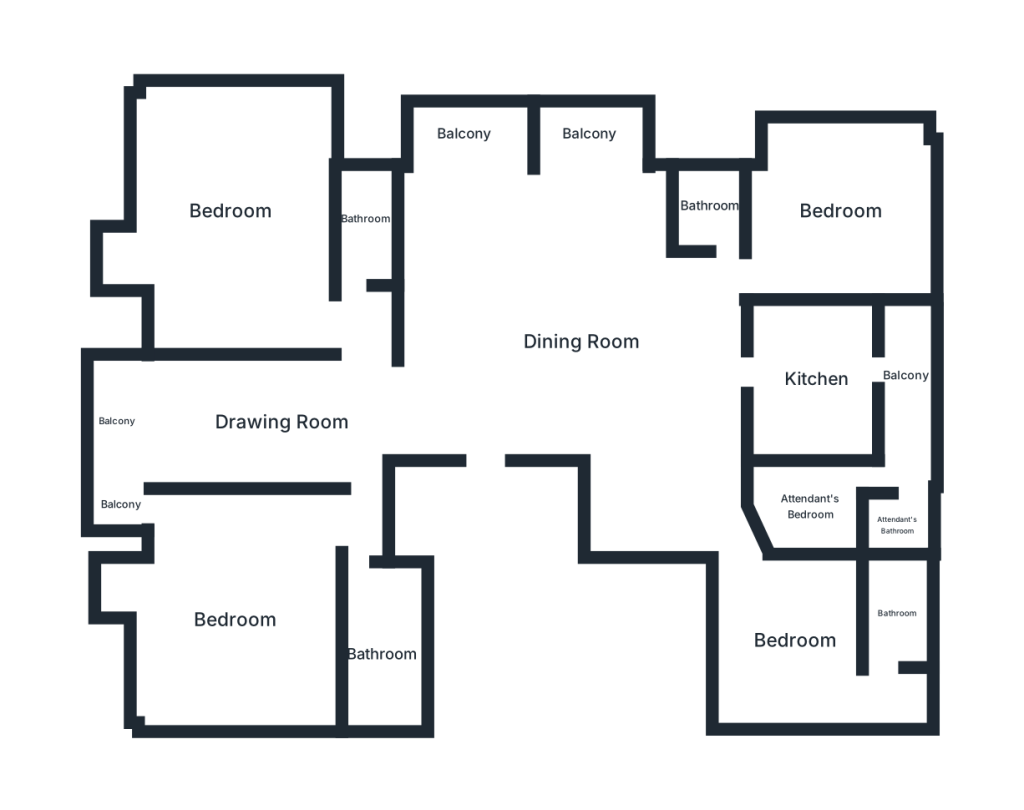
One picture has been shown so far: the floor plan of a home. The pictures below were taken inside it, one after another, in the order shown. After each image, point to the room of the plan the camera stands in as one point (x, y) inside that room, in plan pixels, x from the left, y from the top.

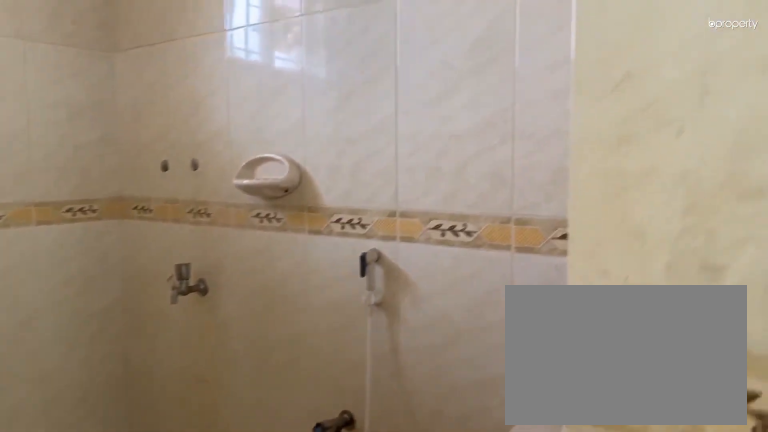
(368, 220)
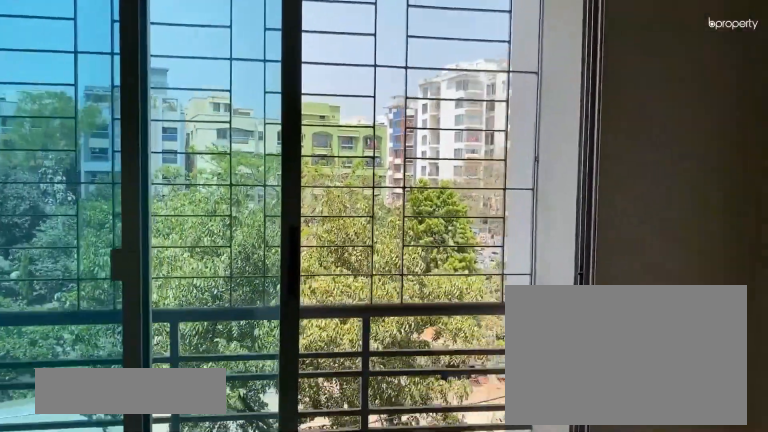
(586, 186)
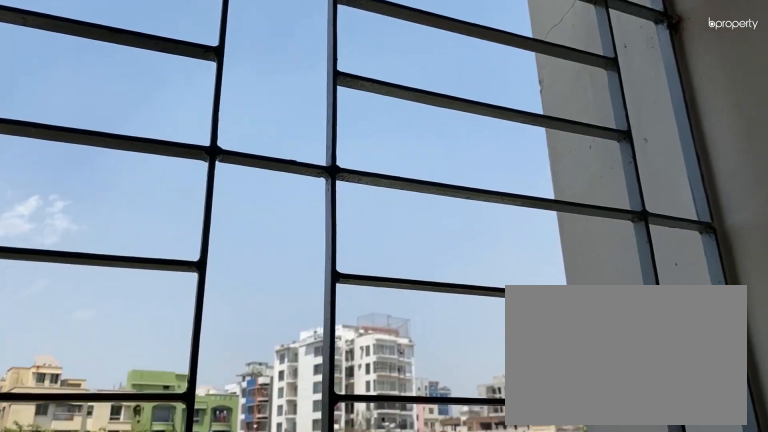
(589, 136)
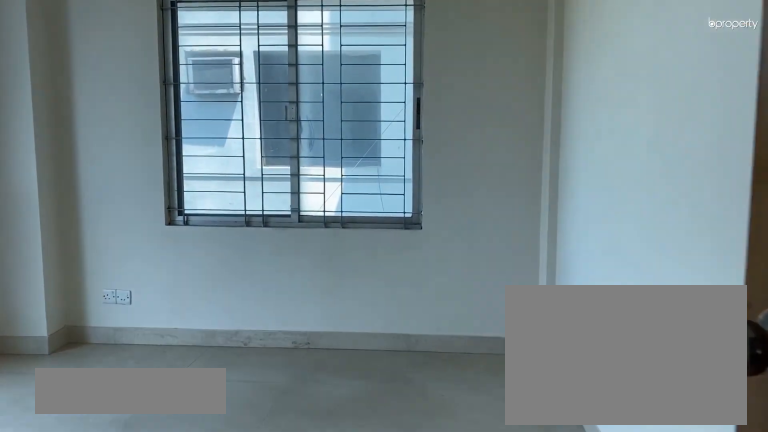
(839, 210)
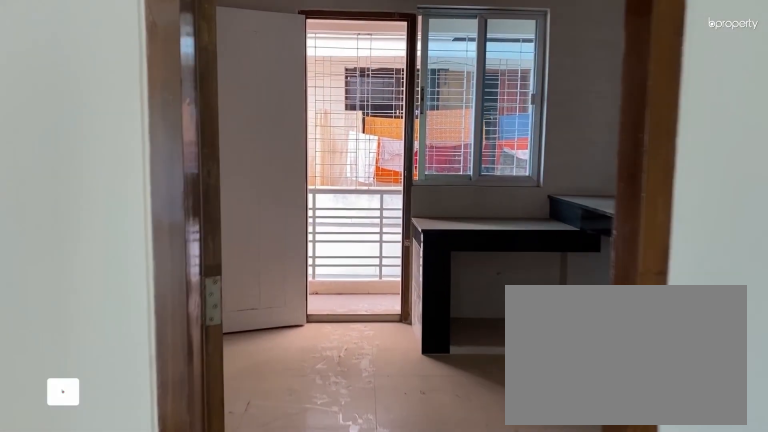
(816, 379)
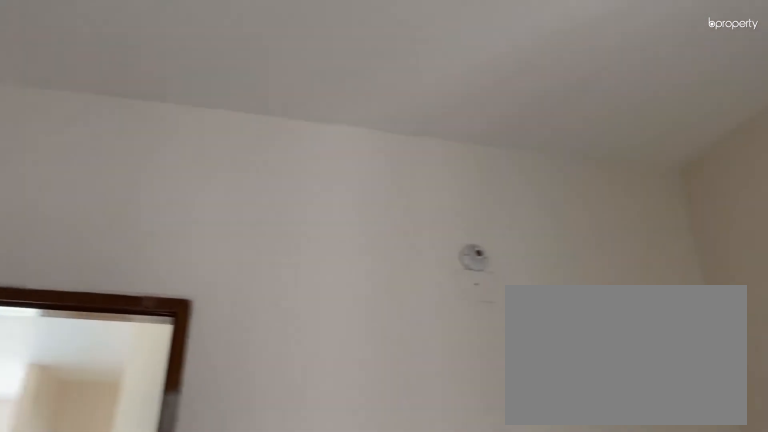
(793, 636)
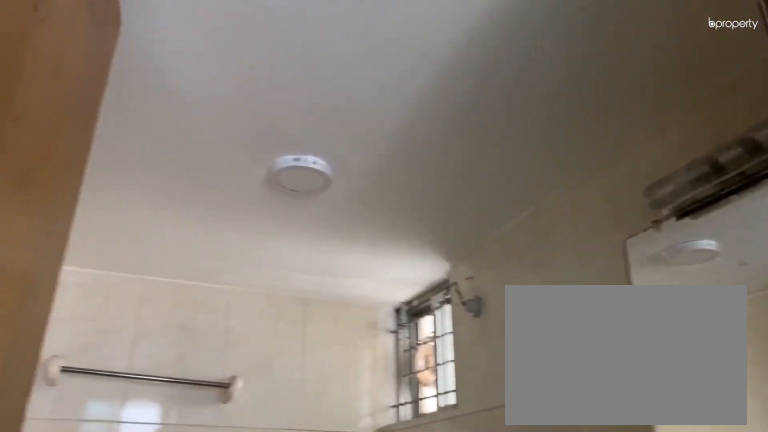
(896, 613)
